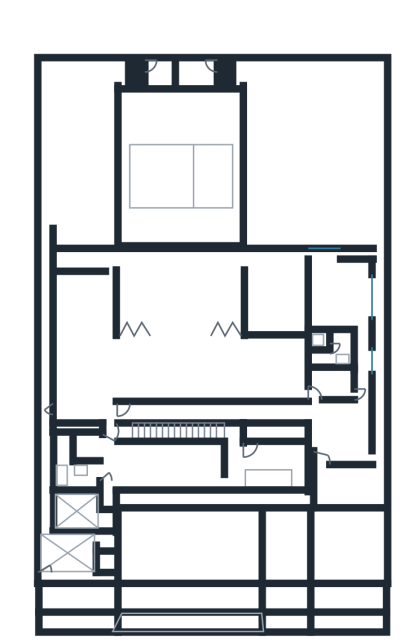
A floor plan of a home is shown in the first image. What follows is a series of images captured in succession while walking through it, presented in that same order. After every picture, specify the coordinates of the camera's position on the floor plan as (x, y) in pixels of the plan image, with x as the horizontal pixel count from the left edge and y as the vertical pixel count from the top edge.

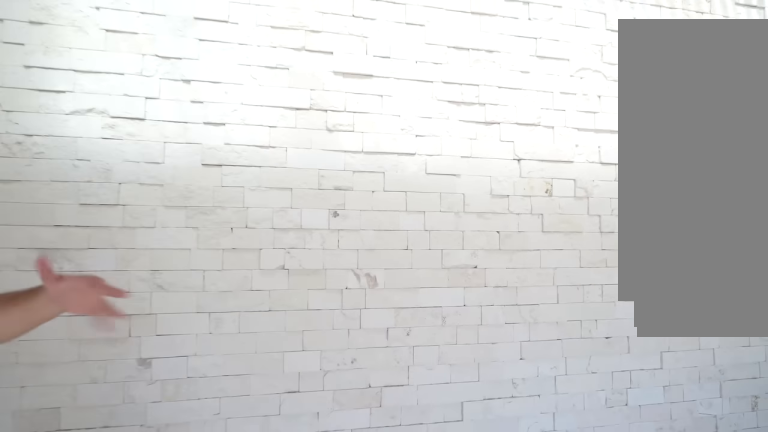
(148, 509)
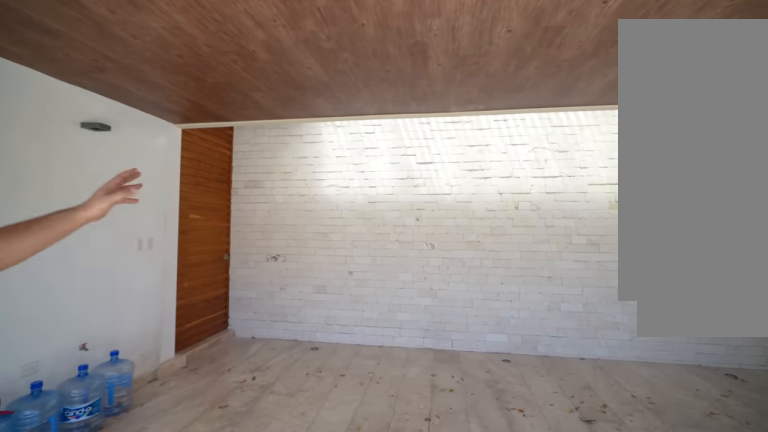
(157, 528)
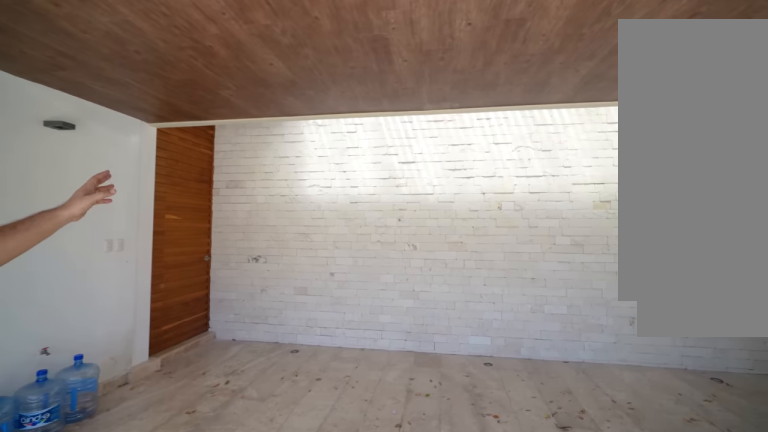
(157, 529)
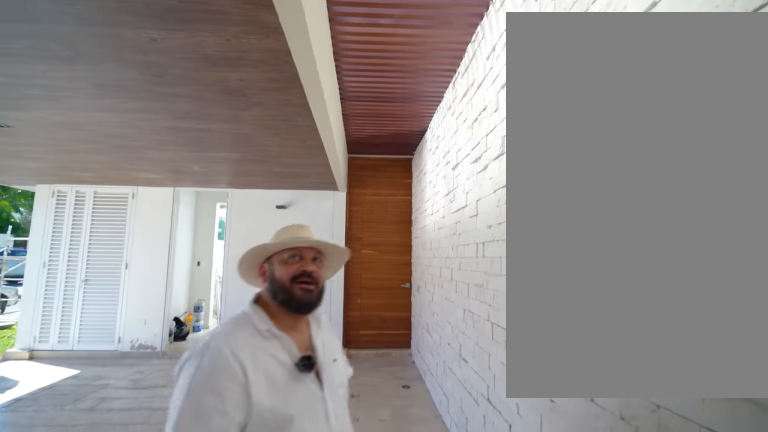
(172, 502)
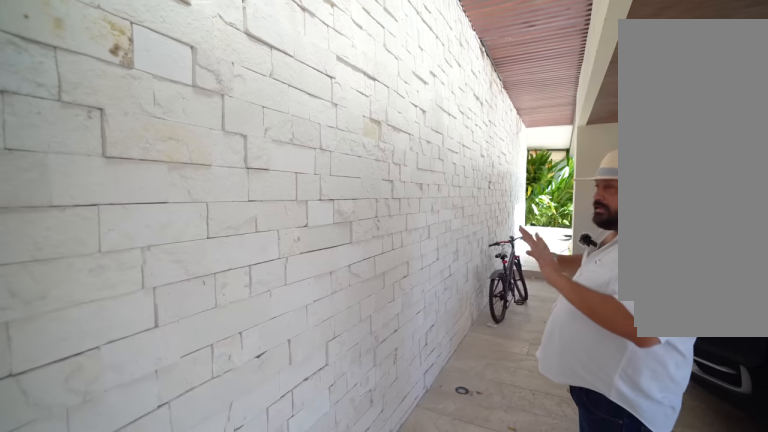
(156, 510)
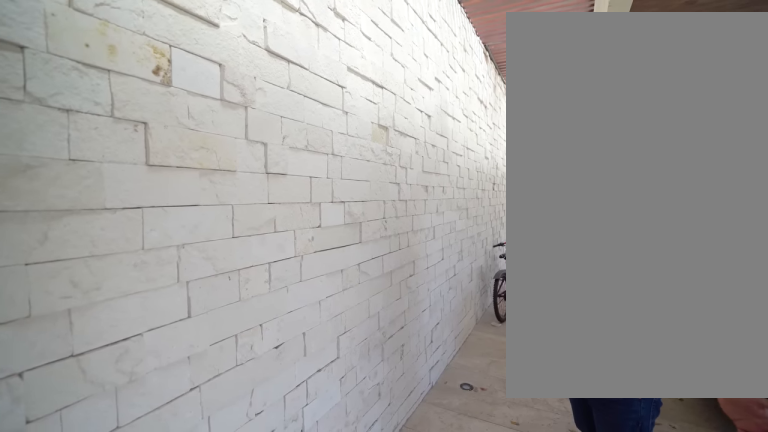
(156, 508)
